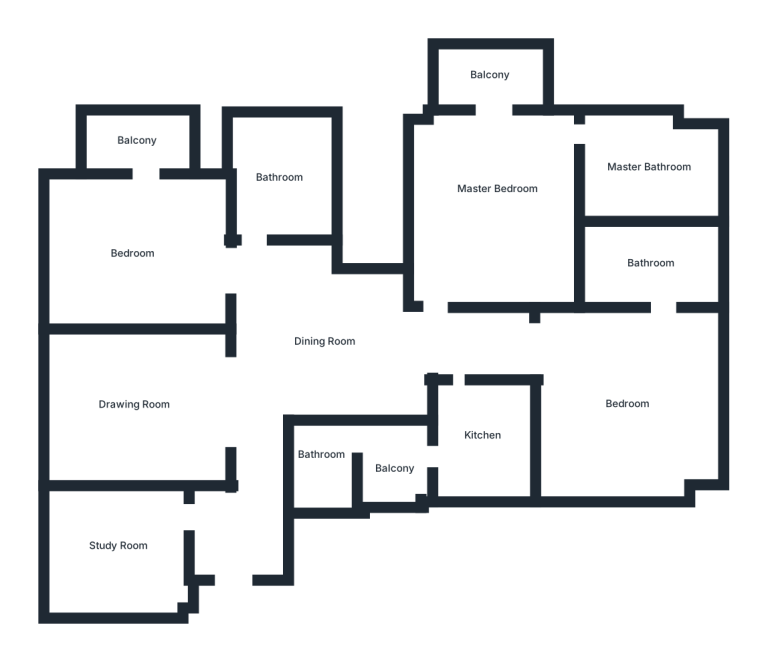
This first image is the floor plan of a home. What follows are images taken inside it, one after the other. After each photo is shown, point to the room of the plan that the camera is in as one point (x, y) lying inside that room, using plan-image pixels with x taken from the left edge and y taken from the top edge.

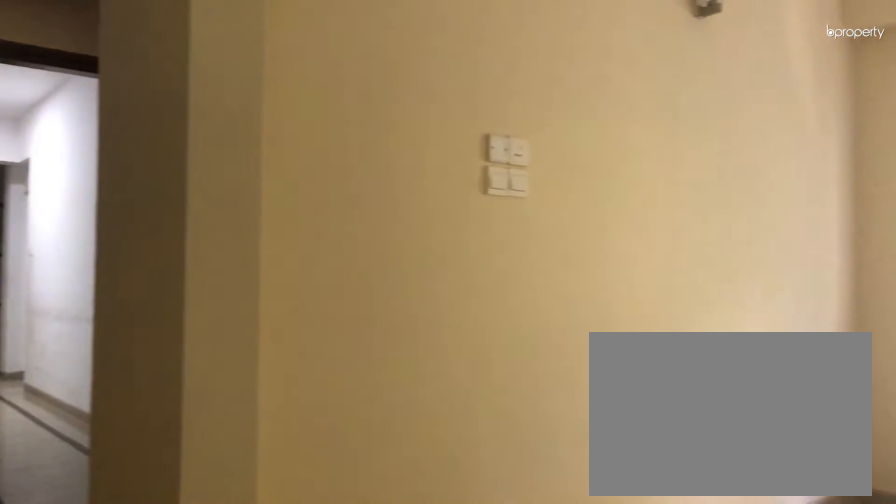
(136, 405)
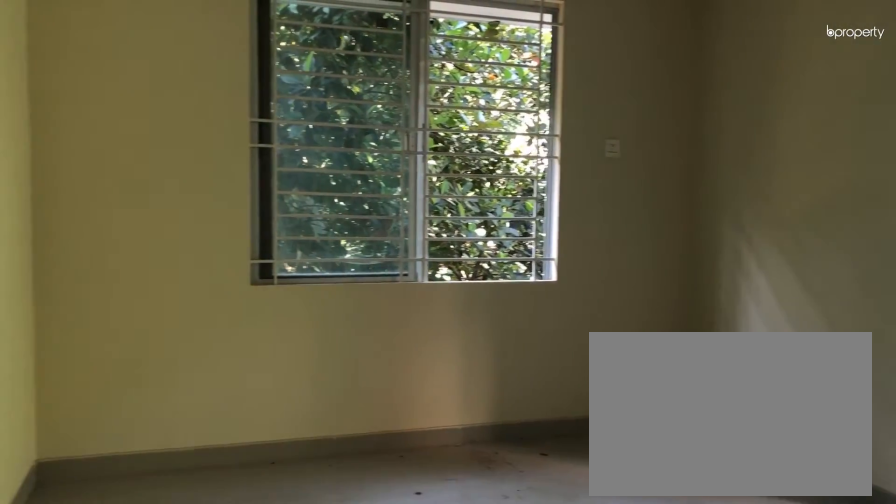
(132, 254)
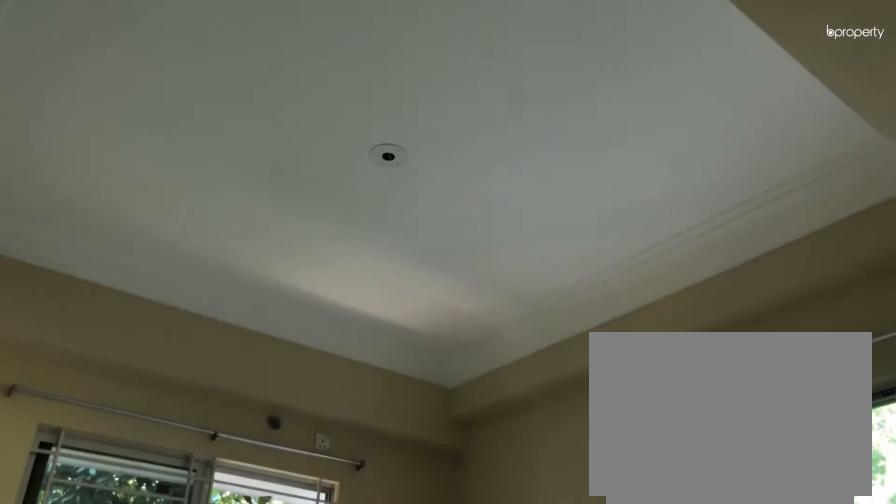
(132, 254)
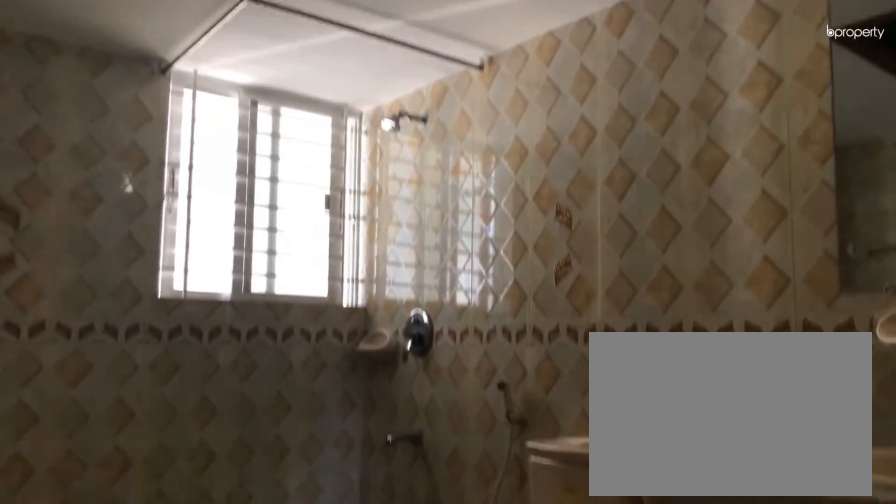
(648, 167)
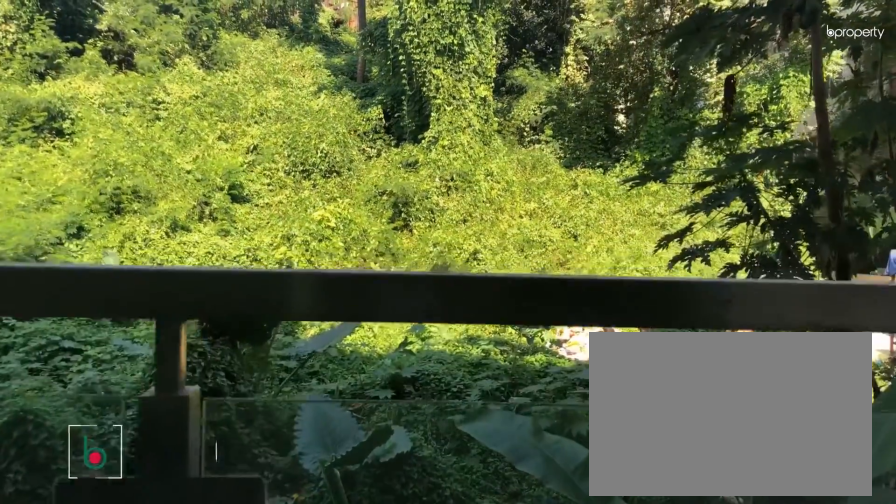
(491, 74)
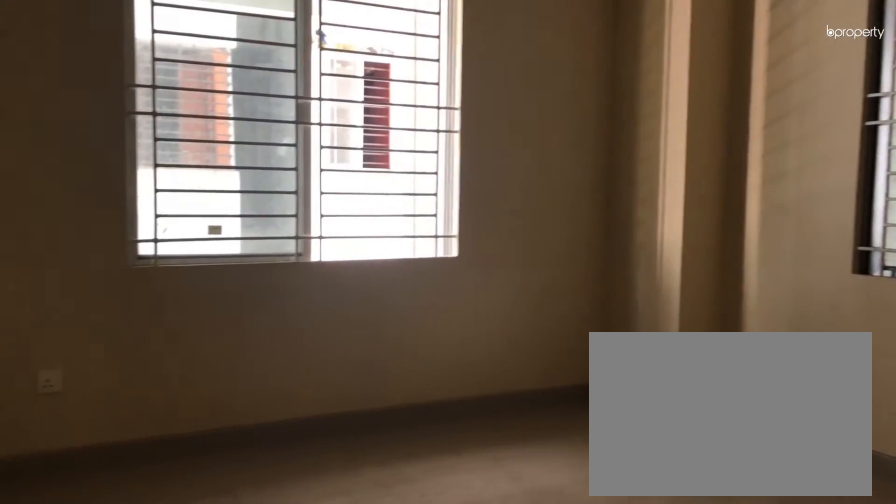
(626, 402)
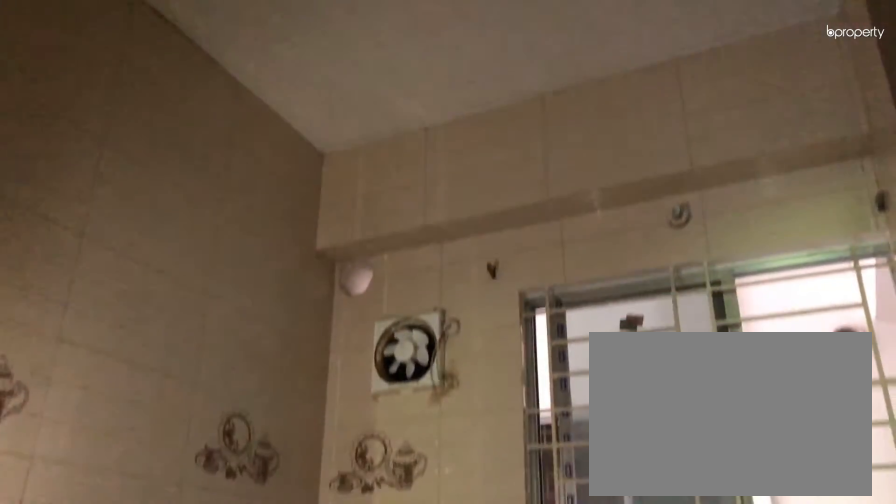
(484, 438)
